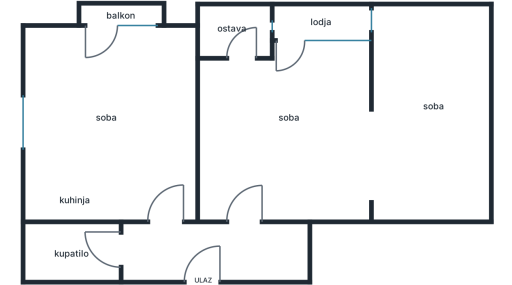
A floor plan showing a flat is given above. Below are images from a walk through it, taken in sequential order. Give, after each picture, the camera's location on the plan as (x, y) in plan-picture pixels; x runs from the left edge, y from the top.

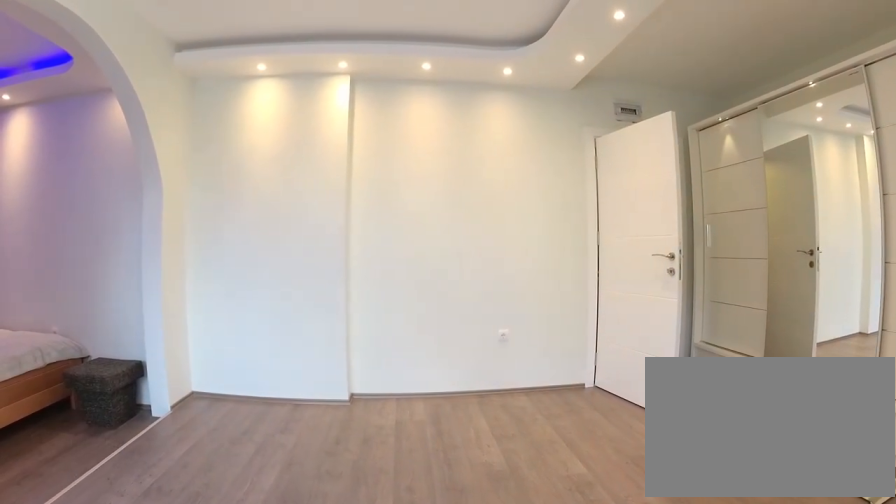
(290, 70)
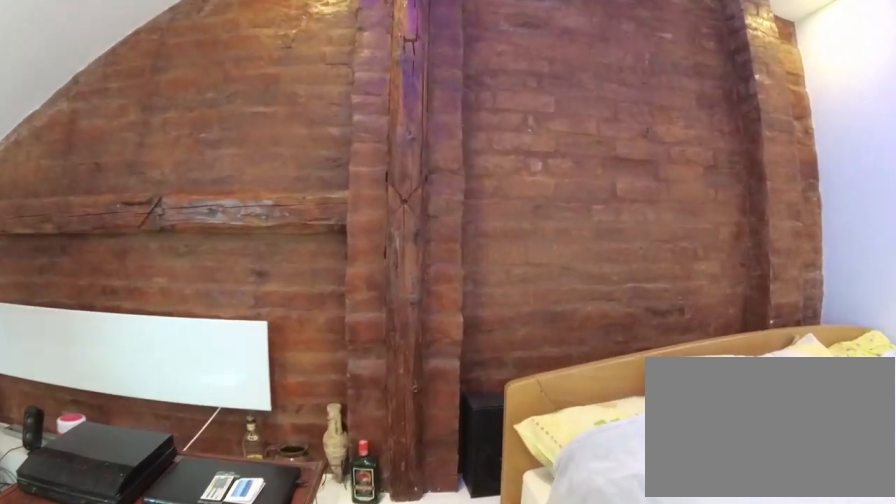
(418, 131)
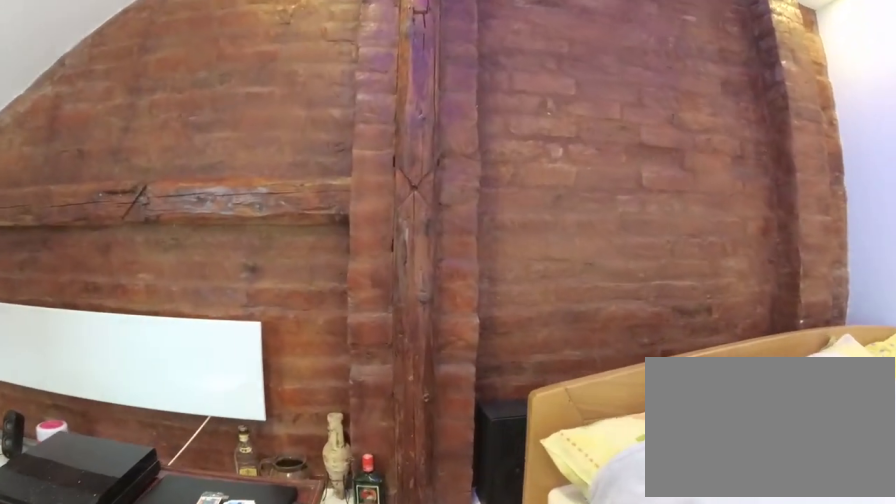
(426, 131)
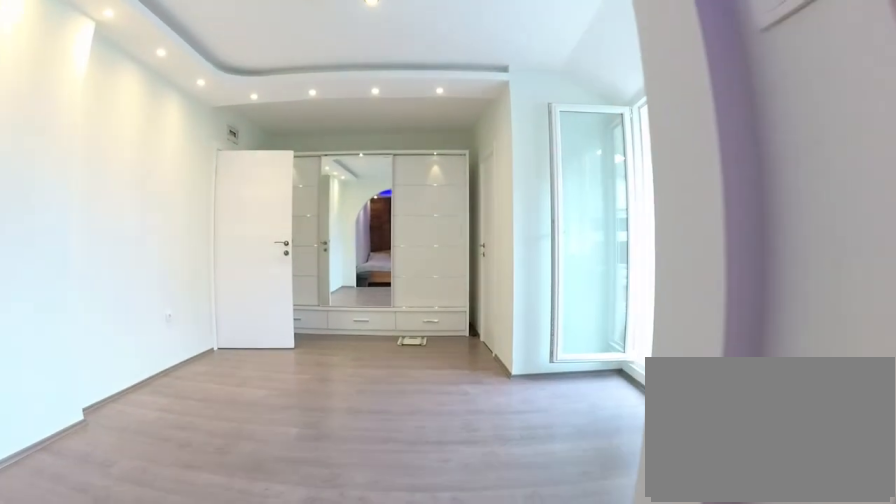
(406, 117)
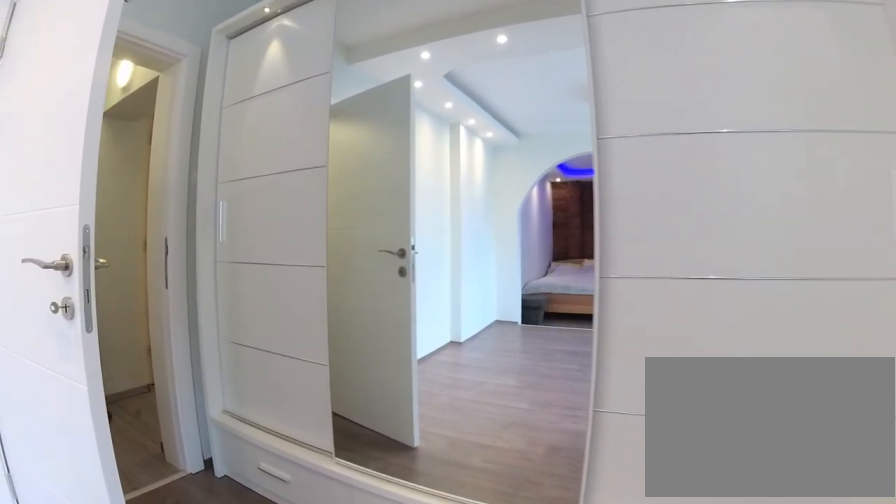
(266, 120)
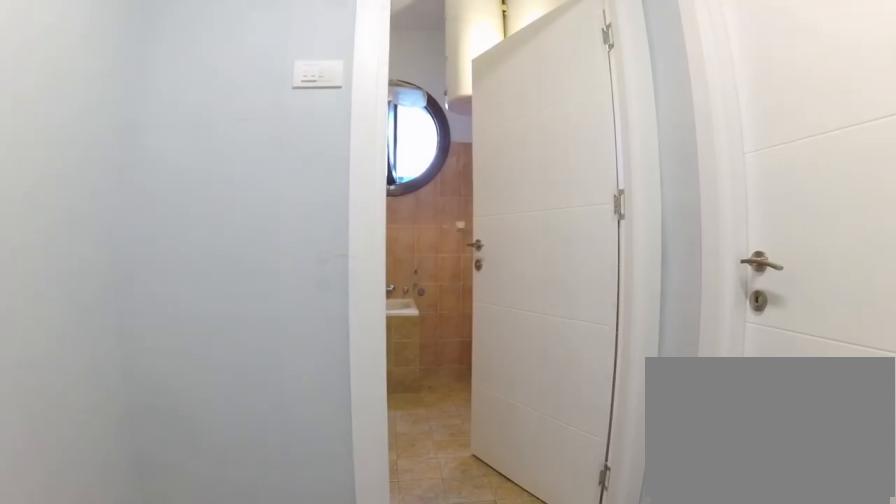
(191, 249)
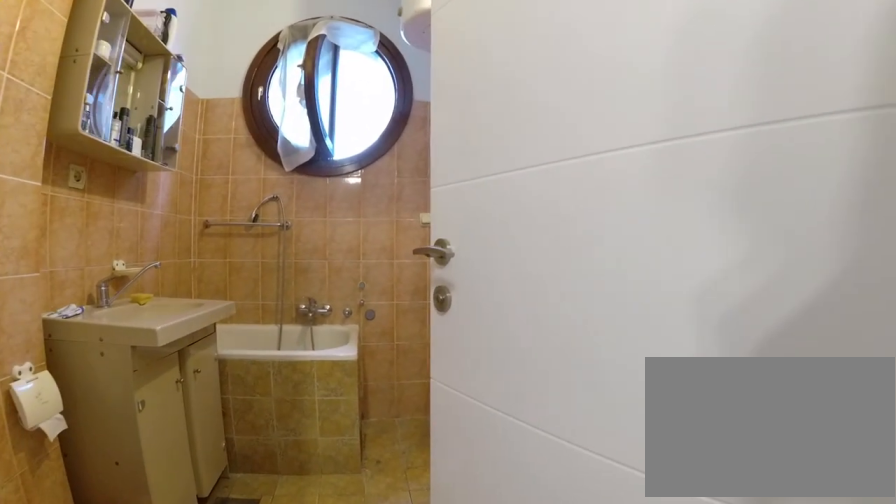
(139, 249)
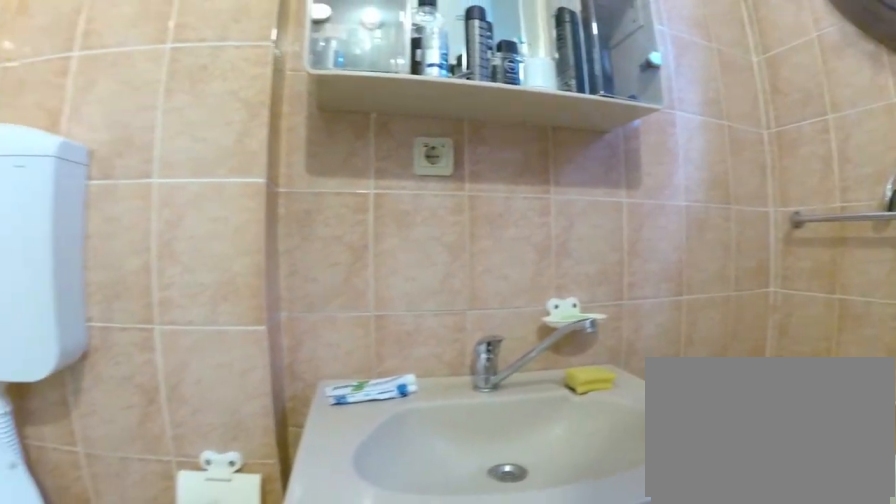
(52, 235)
